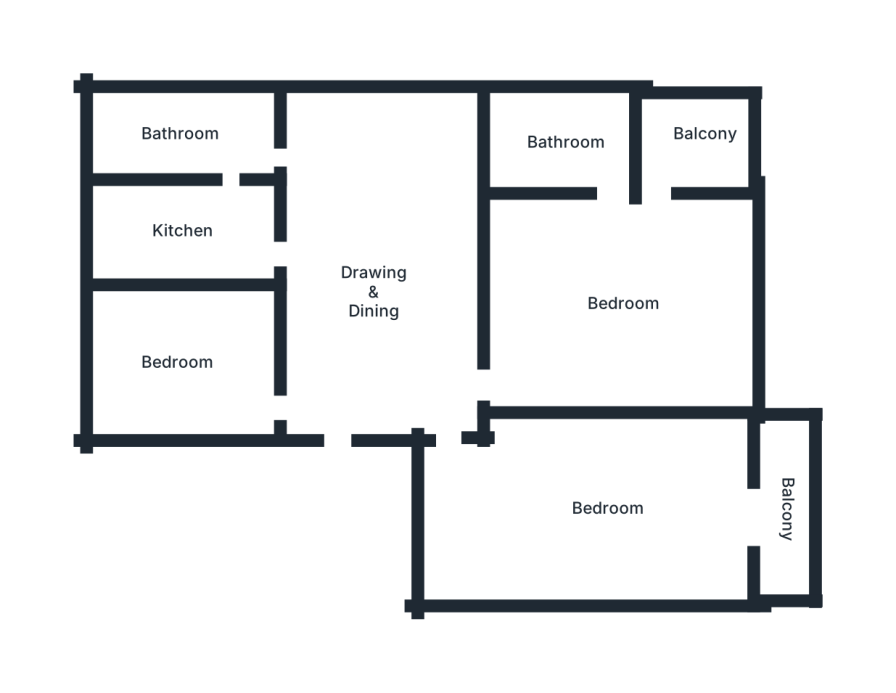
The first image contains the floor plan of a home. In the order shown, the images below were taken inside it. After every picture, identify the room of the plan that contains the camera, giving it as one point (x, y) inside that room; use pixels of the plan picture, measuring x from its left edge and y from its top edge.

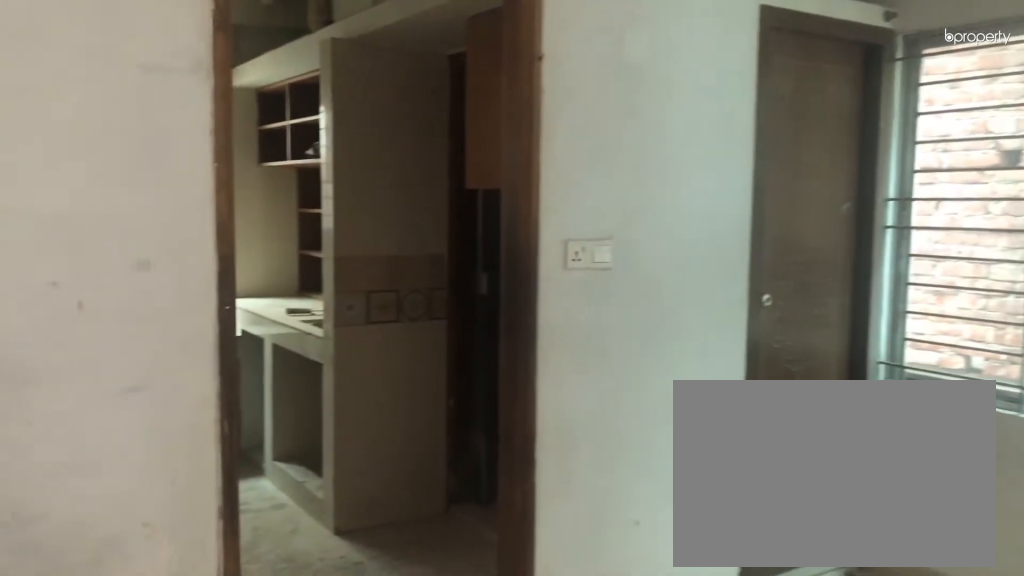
(381, 292)
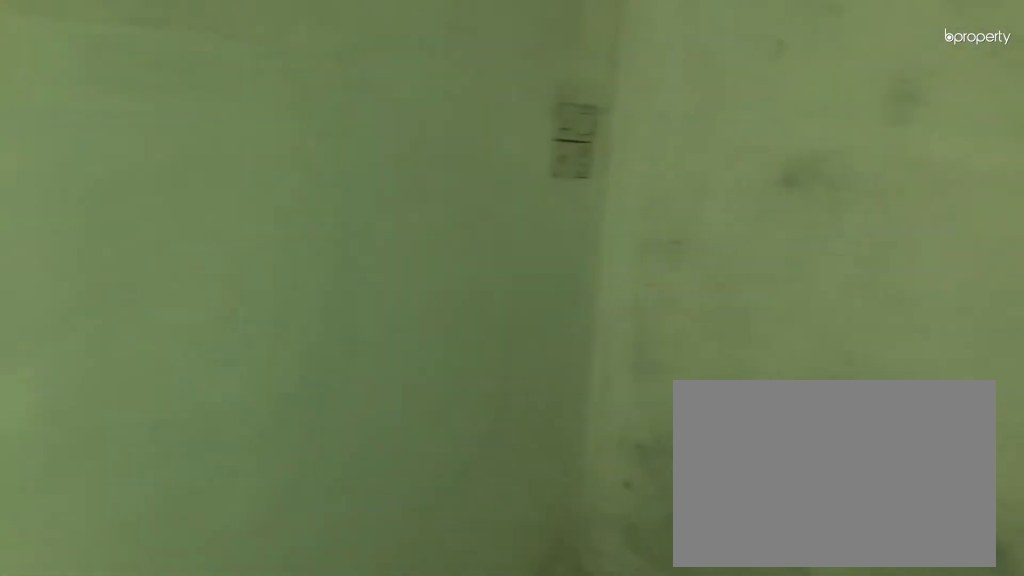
(176, 364)
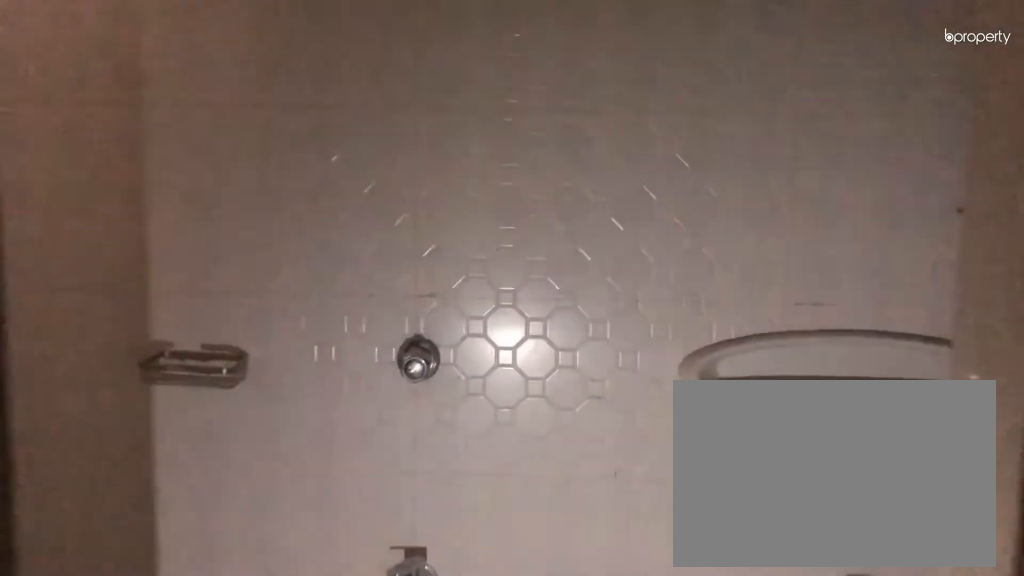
(182, 134)
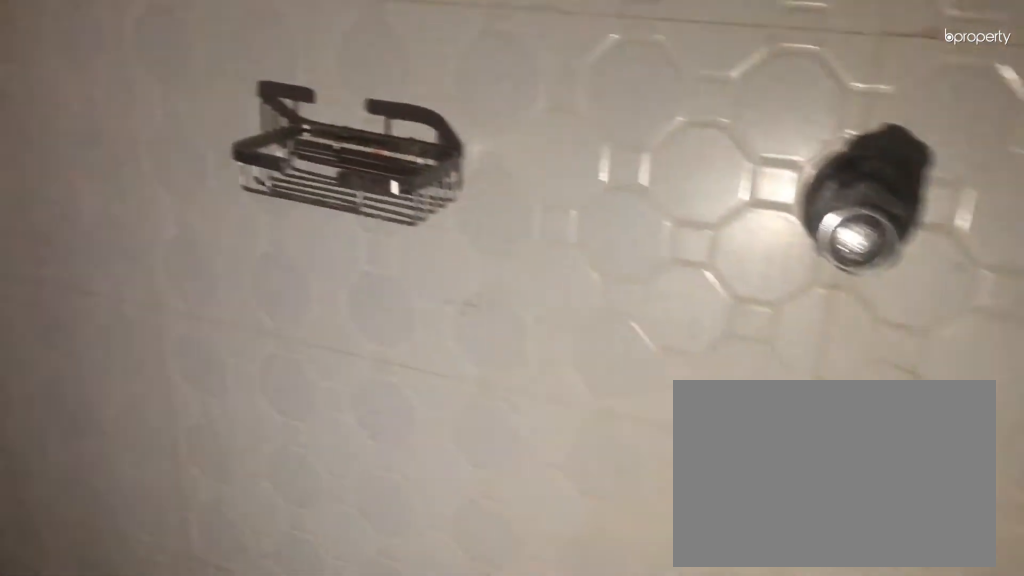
(182, 134)
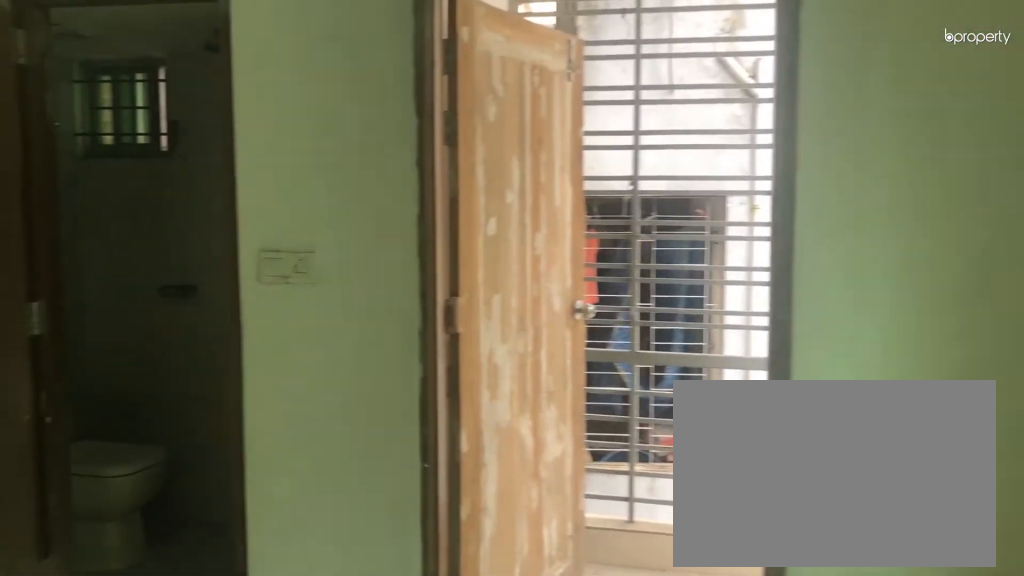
(626, 301)
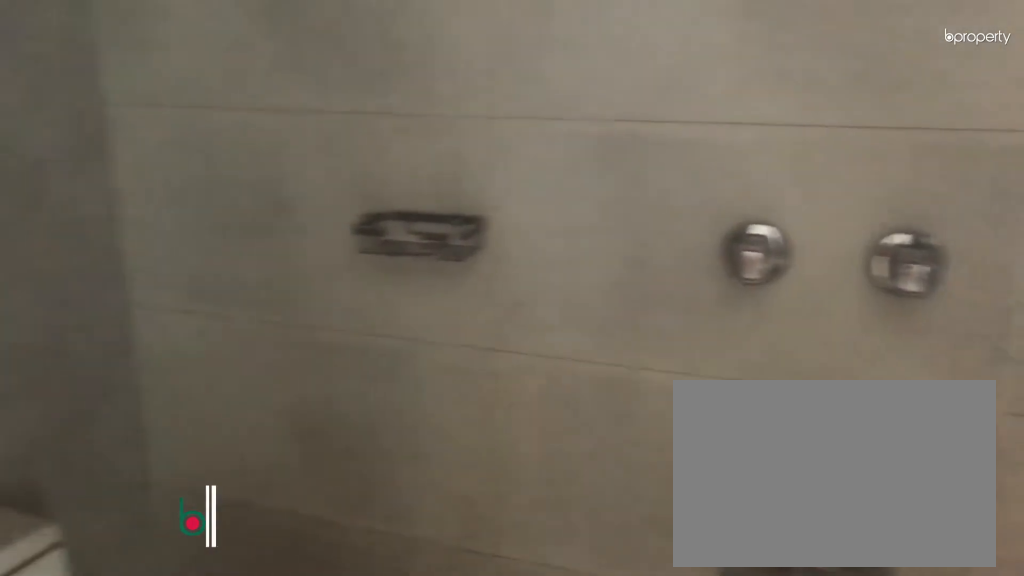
(585, 140)
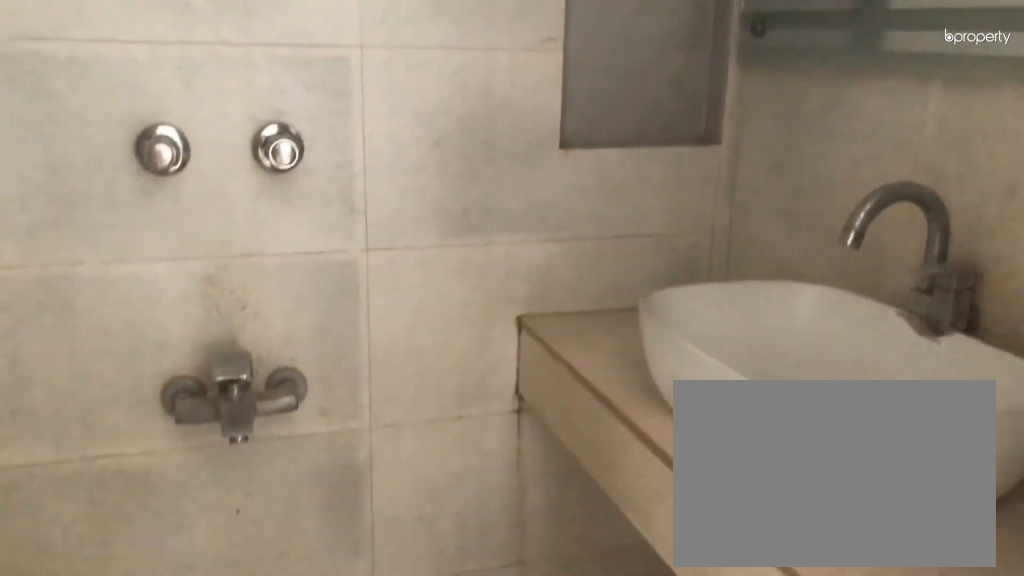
(585, 140)
